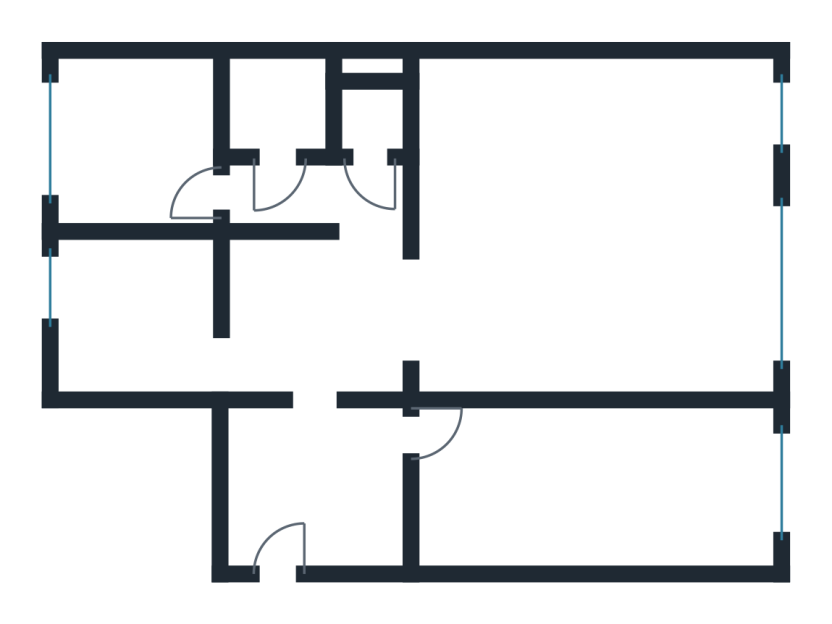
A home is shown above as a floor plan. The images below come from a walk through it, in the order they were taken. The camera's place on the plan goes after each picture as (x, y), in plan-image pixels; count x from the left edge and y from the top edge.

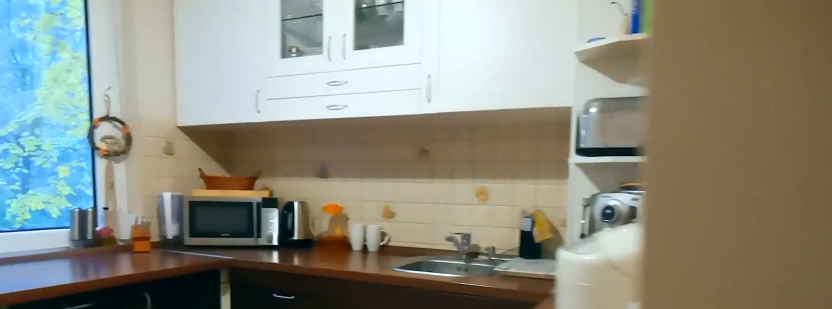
(187, 326)
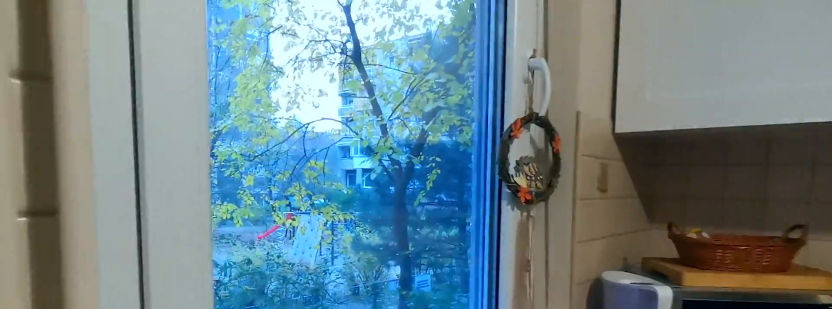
(65, 298)
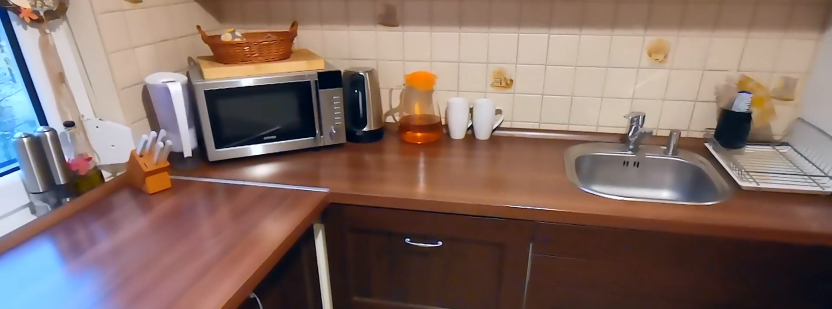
(147, 308)
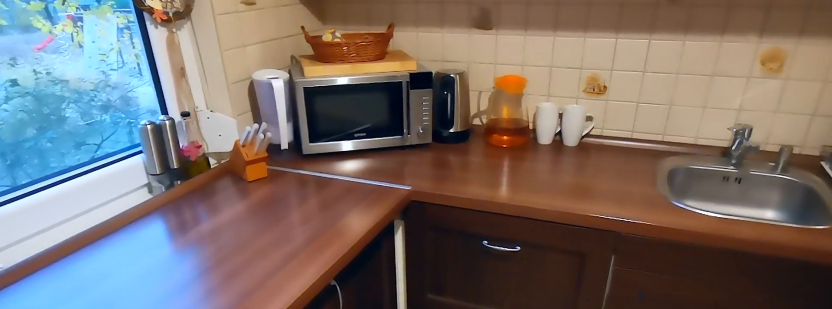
(147, 308)
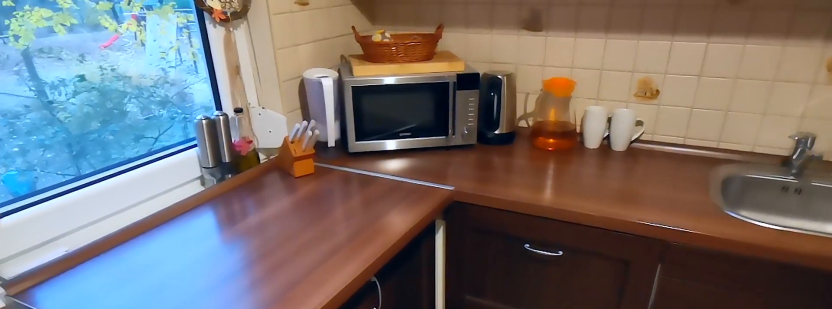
(147, 308)
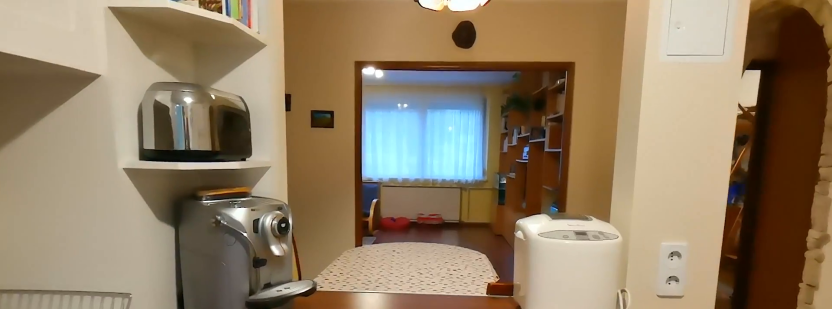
(175, 307)
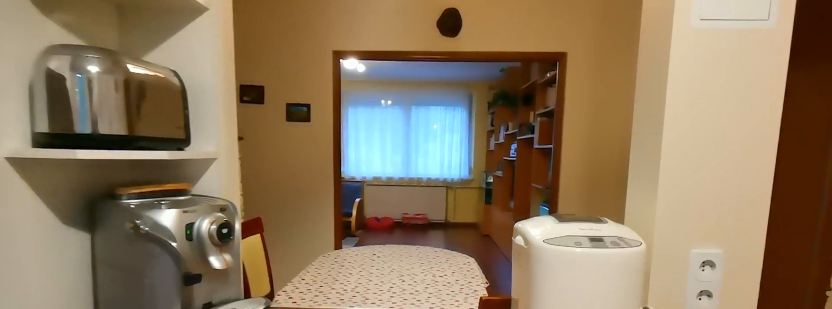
(203, 307)
